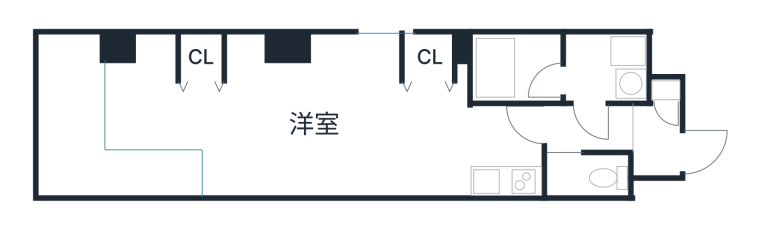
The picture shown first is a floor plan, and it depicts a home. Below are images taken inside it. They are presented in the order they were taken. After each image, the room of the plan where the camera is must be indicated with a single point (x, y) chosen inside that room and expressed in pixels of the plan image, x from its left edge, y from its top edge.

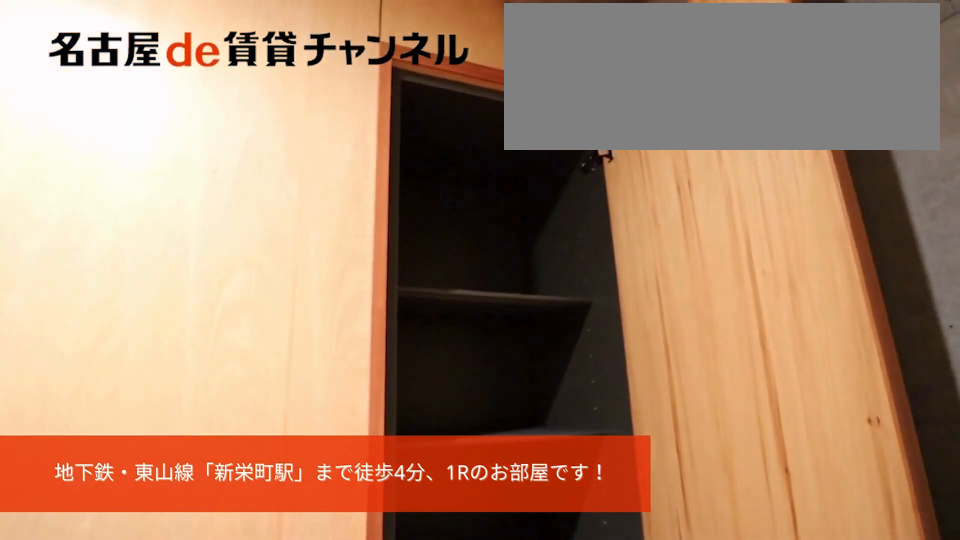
(665, 87)
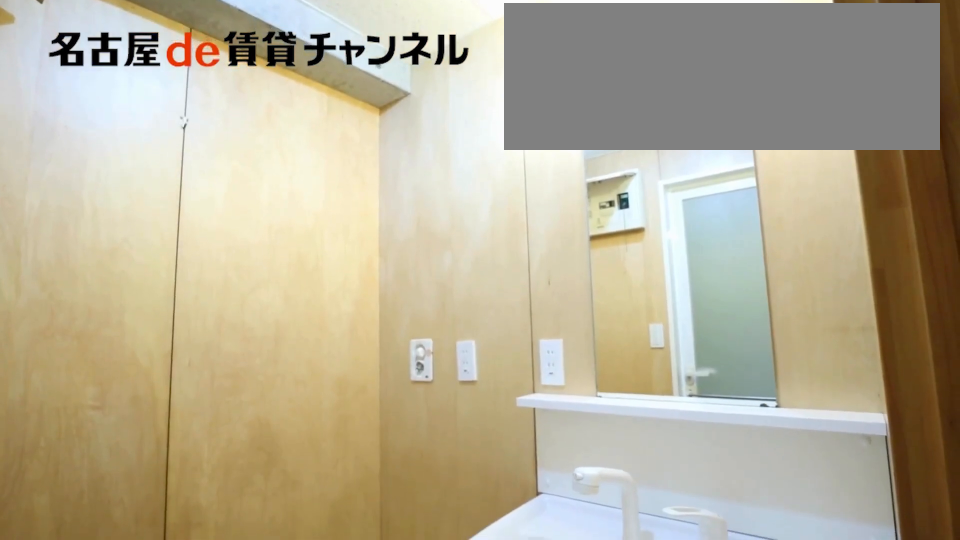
(606, 69)
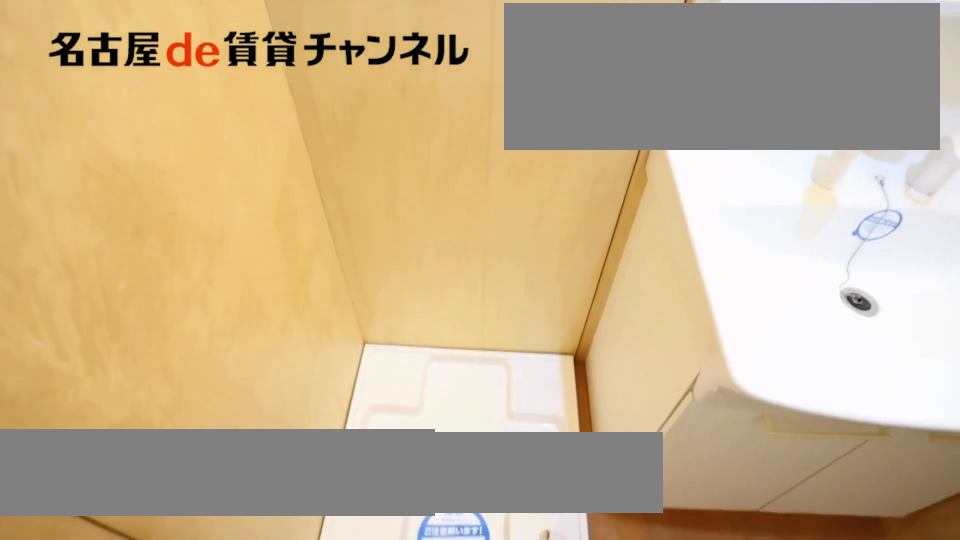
(606, 69)
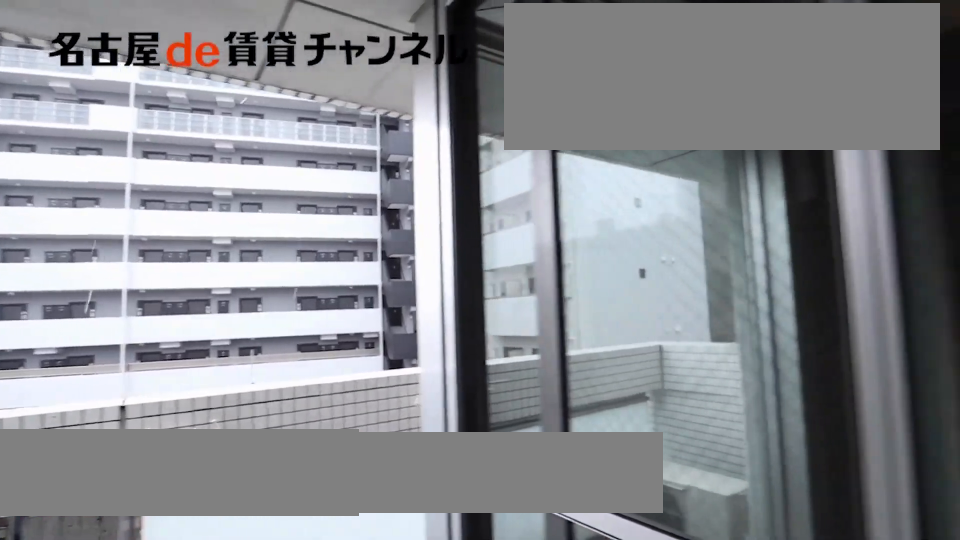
(101, 135)
